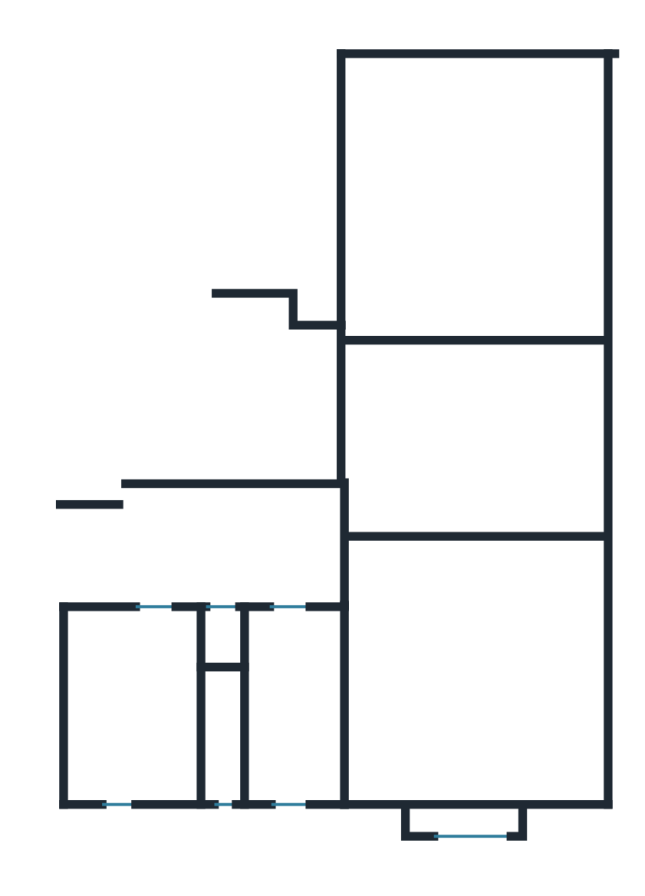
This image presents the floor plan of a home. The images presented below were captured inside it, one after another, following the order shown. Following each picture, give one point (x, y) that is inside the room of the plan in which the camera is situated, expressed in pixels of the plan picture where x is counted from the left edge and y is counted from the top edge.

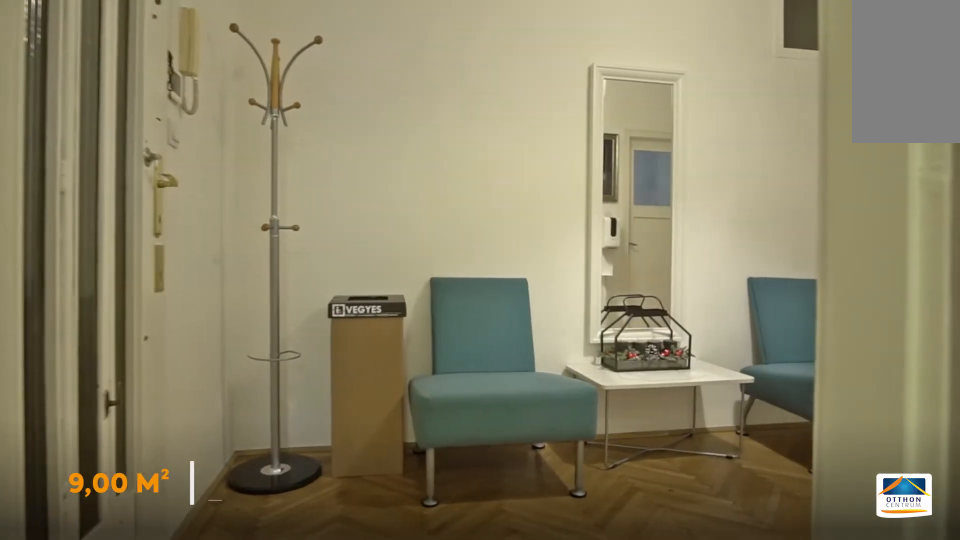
(242, 548)
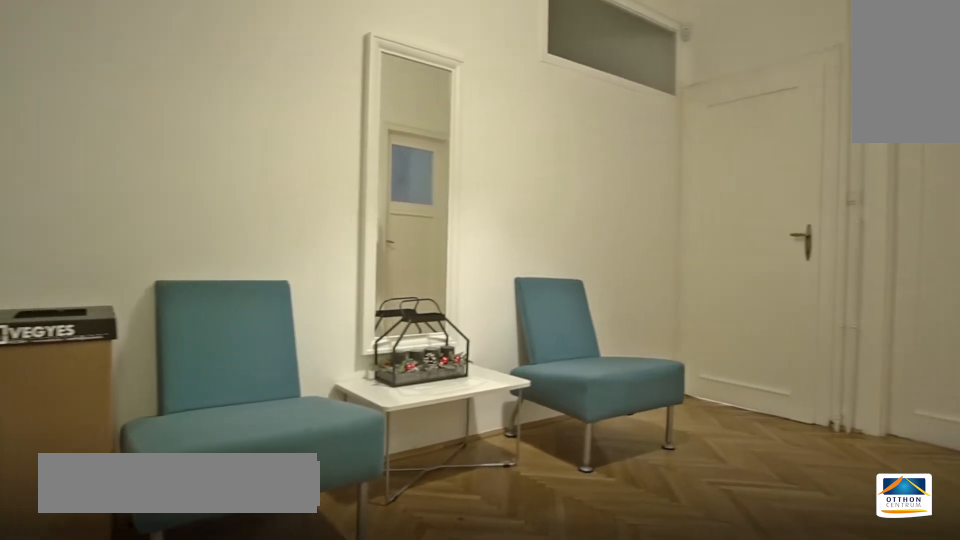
(242, 547)
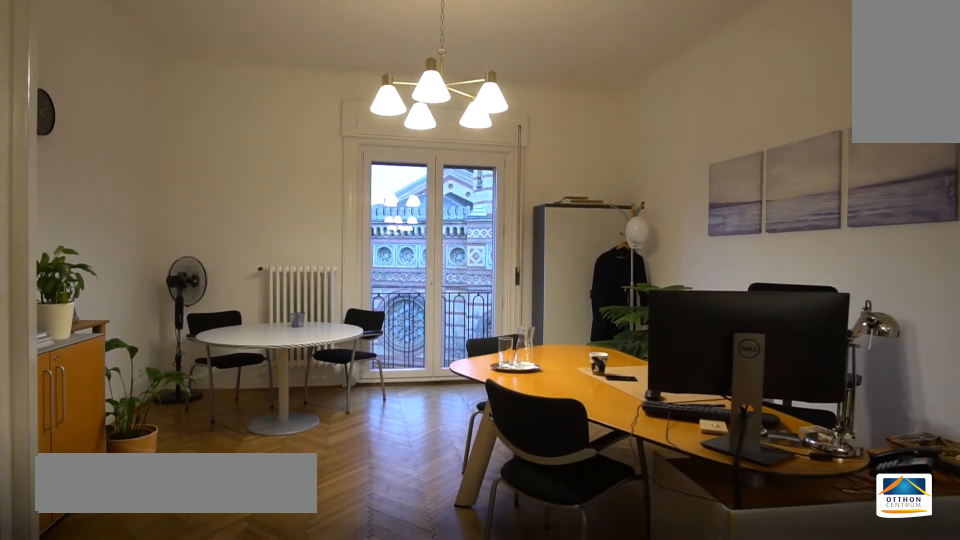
(476, 212)
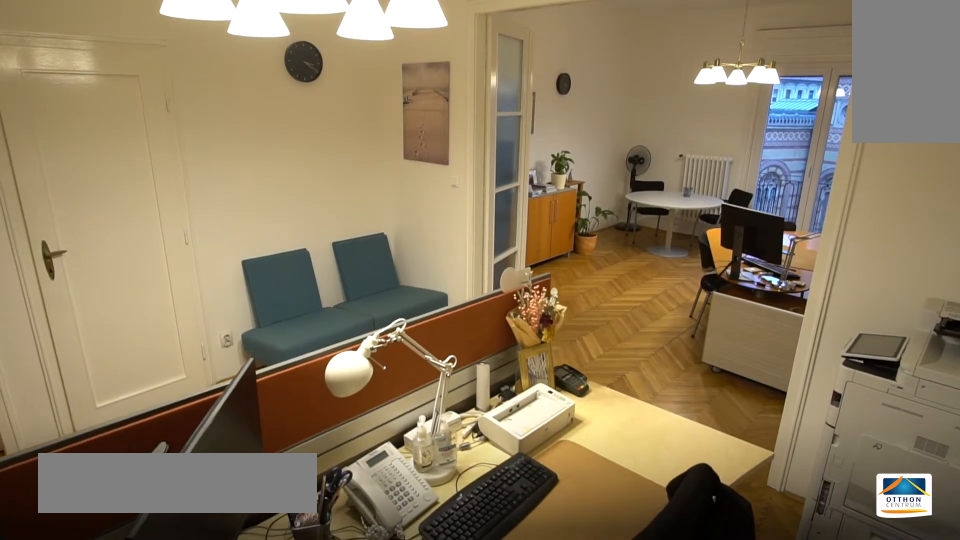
(473, 443)
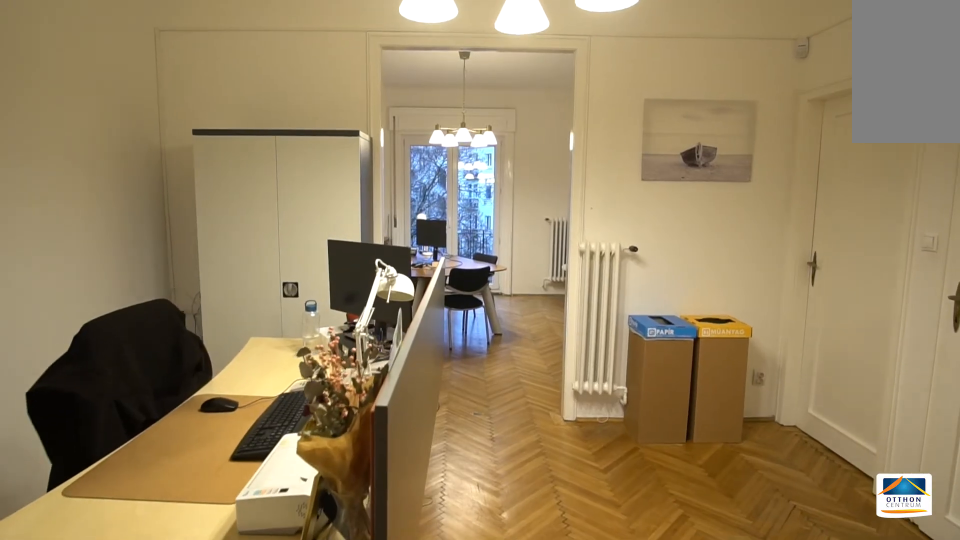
(471, 444)
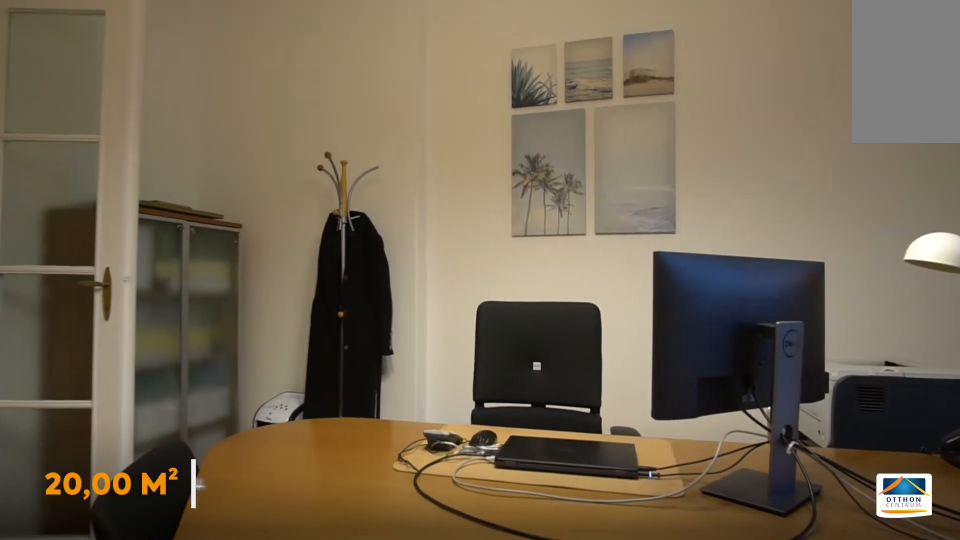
(483, 685)
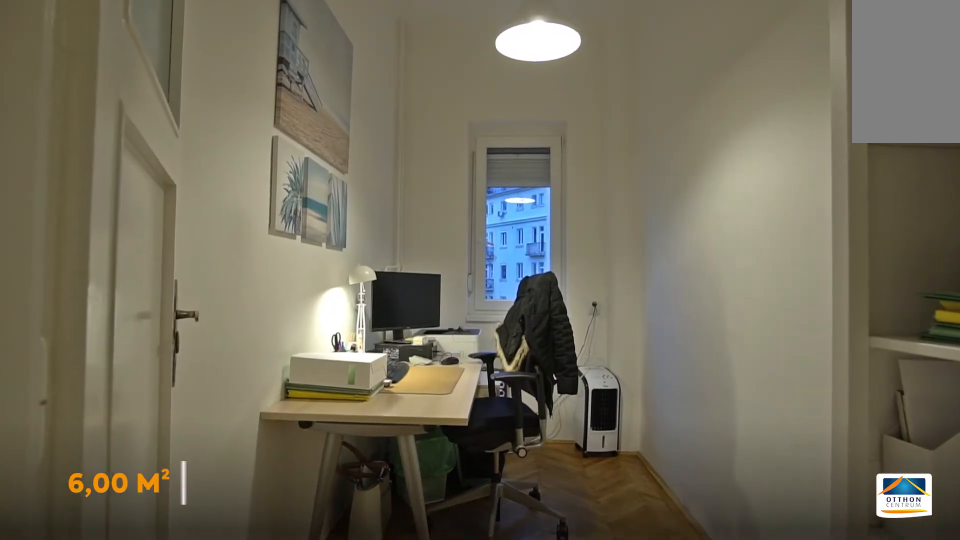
(297, 711)
